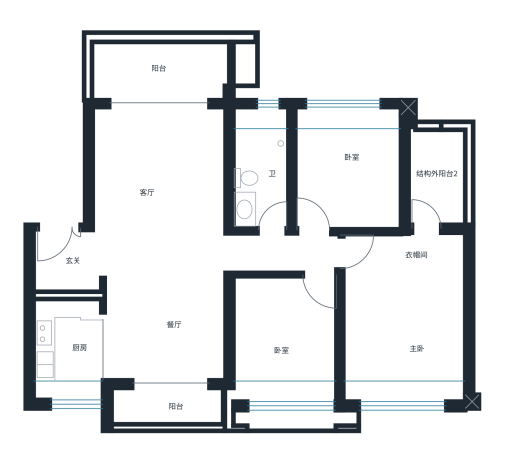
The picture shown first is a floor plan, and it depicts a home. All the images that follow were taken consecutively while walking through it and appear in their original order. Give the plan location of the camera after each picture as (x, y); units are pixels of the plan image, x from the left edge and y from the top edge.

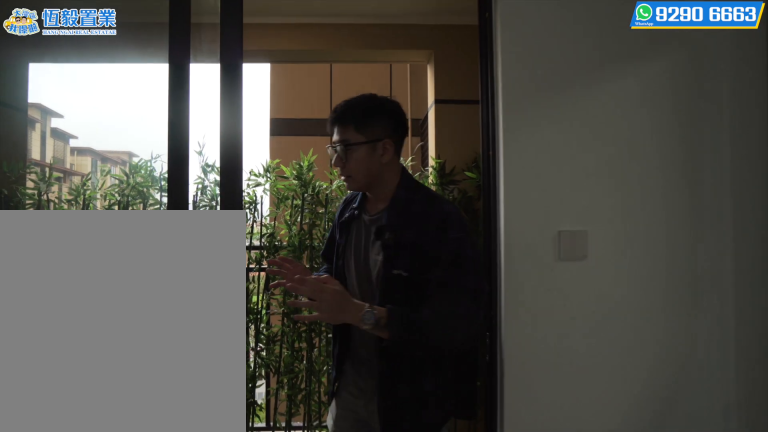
(145, 381)
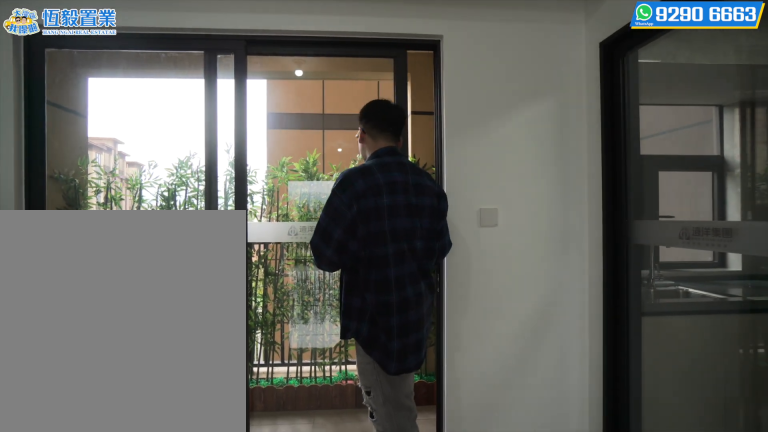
(147, 369)
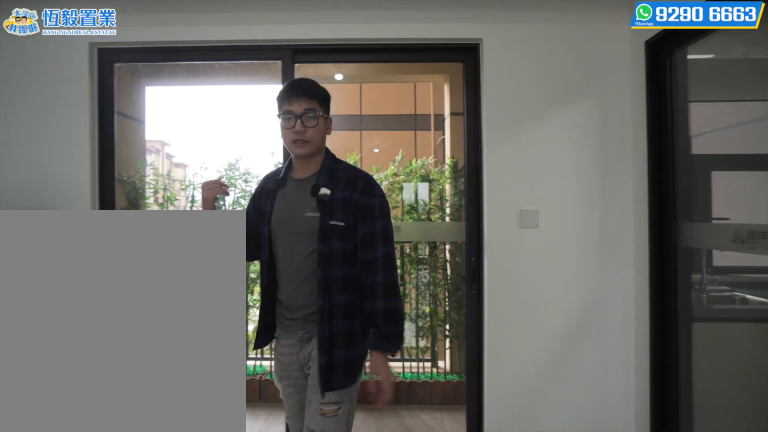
(149, 366)
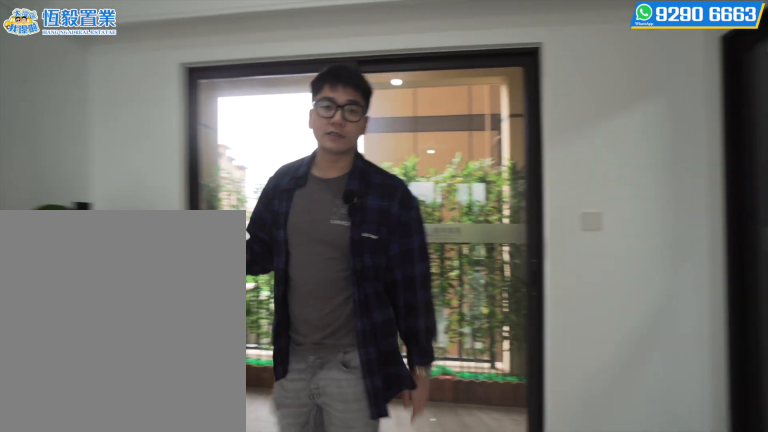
(155, 355)
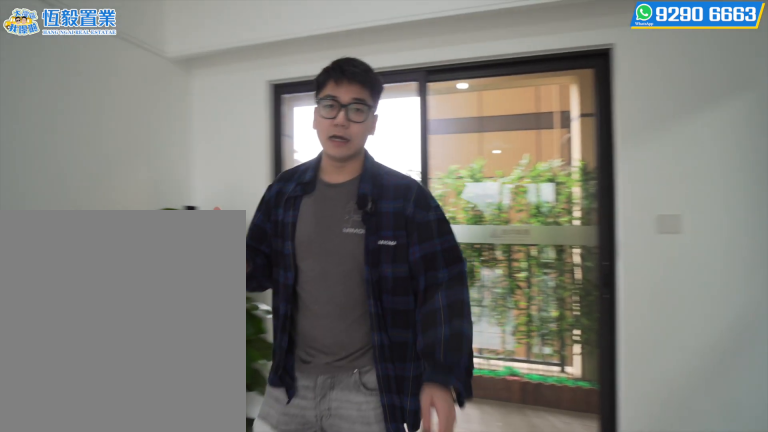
(161, 342)
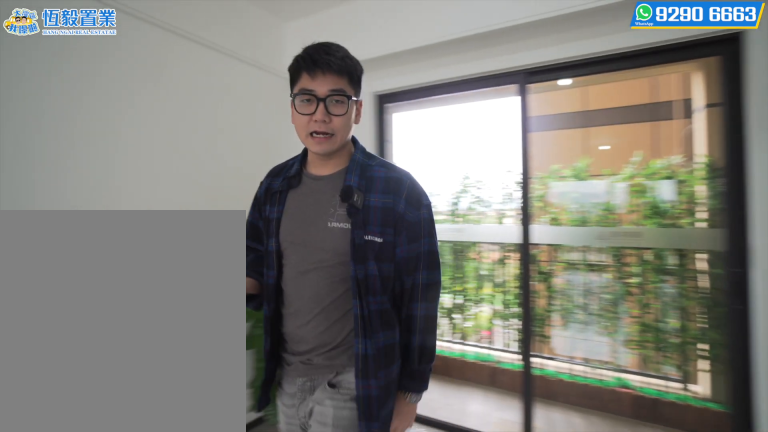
(170, 327)
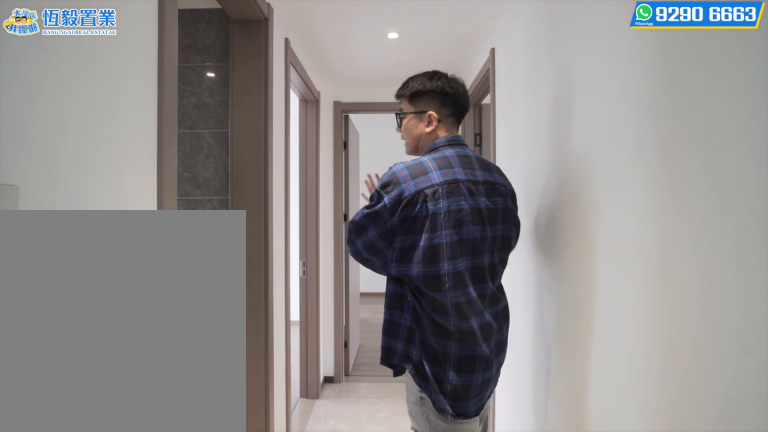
(278, 249)
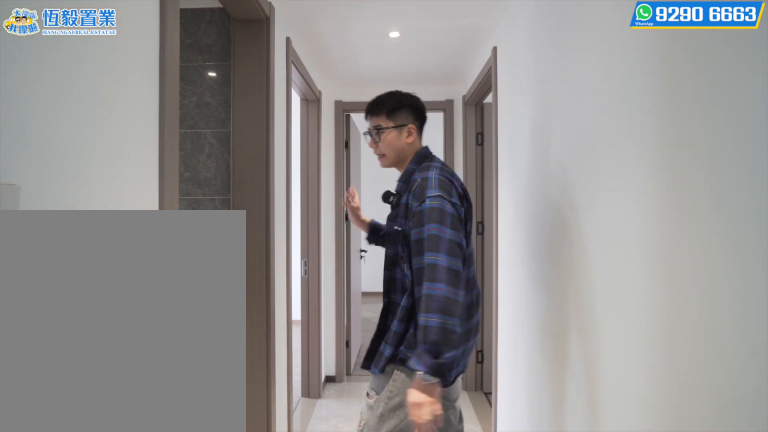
(278, 248)
